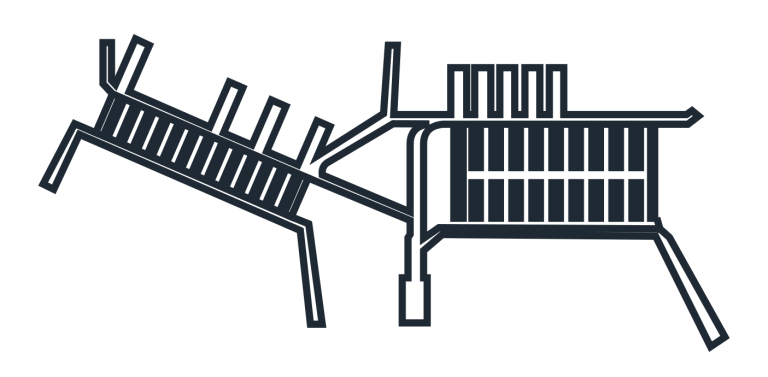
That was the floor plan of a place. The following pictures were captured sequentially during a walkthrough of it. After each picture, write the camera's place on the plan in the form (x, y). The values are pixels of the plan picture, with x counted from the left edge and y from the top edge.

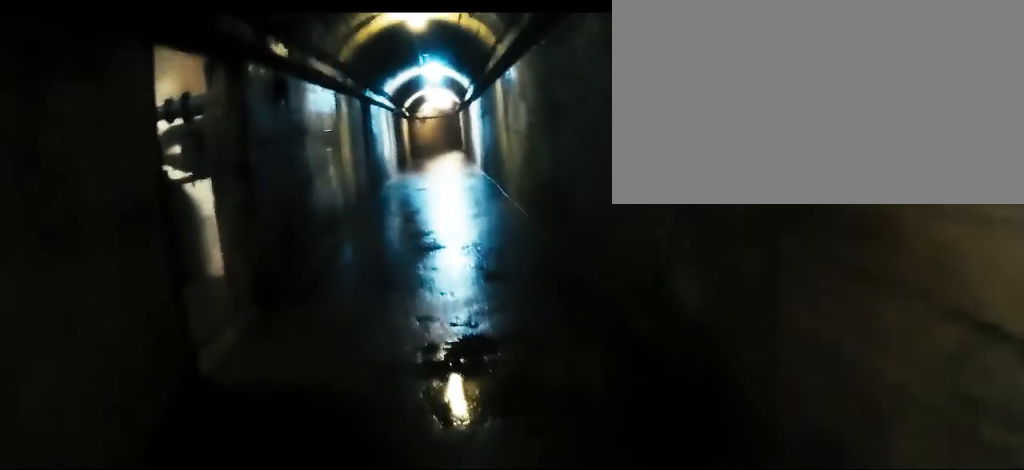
(581, 228)
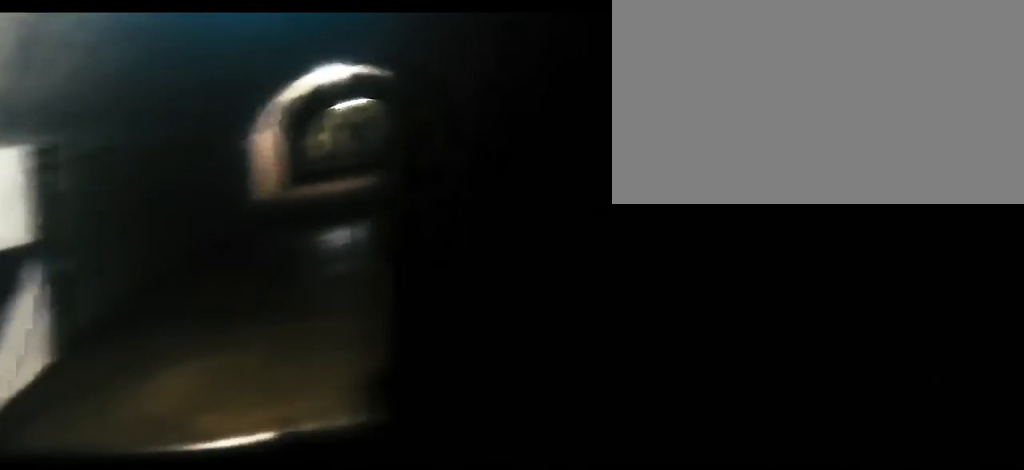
(601, 228)
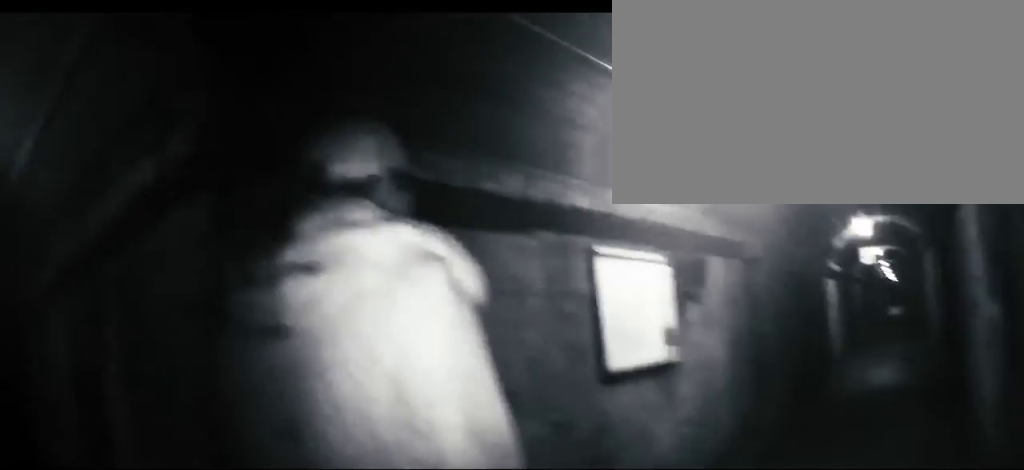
(308, 173)
